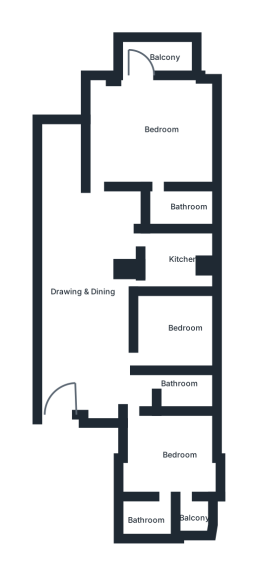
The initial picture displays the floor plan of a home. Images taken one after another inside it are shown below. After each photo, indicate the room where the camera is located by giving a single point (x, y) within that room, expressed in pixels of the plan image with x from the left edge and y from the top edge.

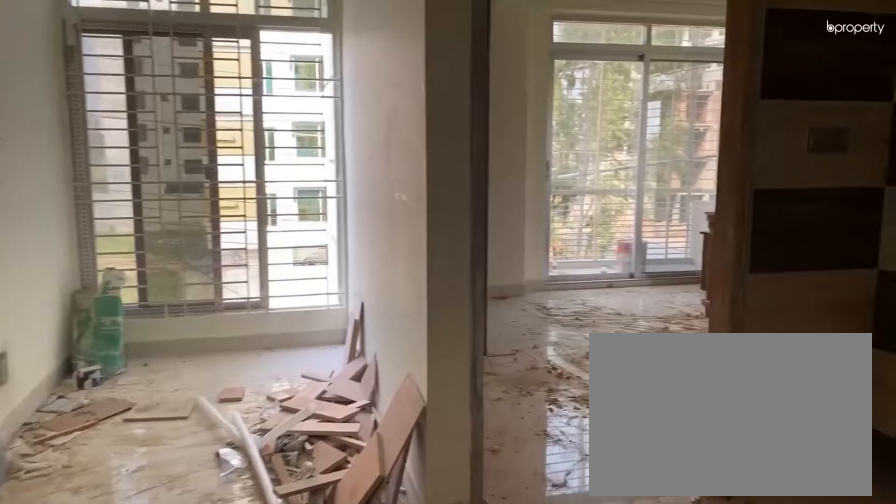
(86, 318)
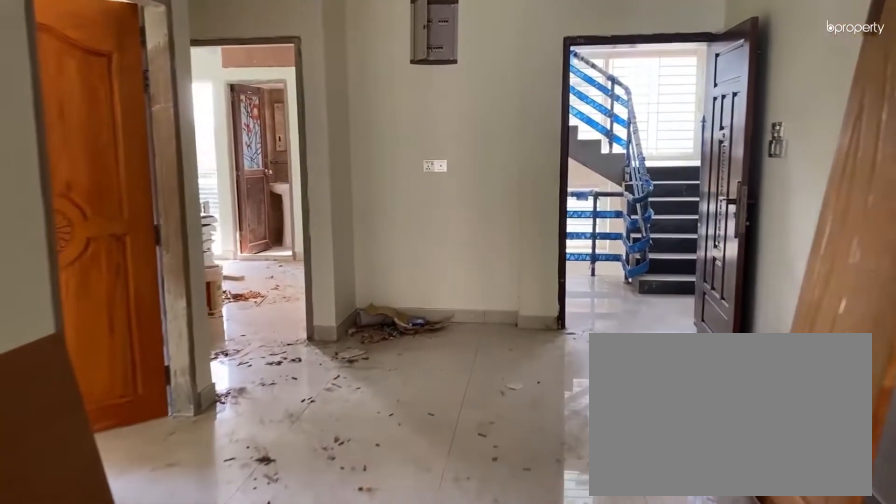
(86, 318)
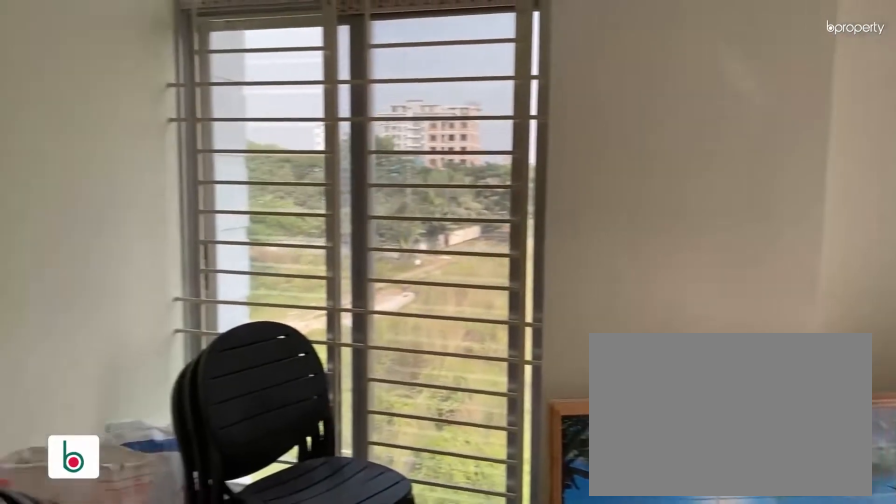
(175, 472)
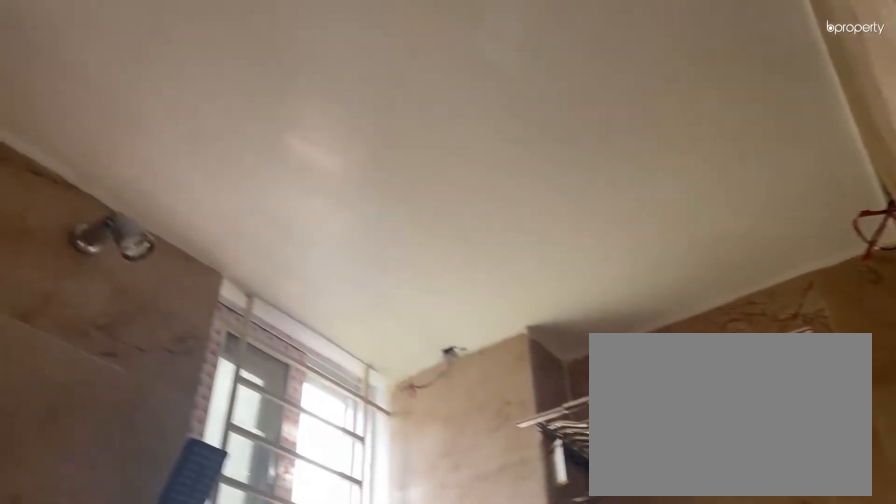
(153, 523)
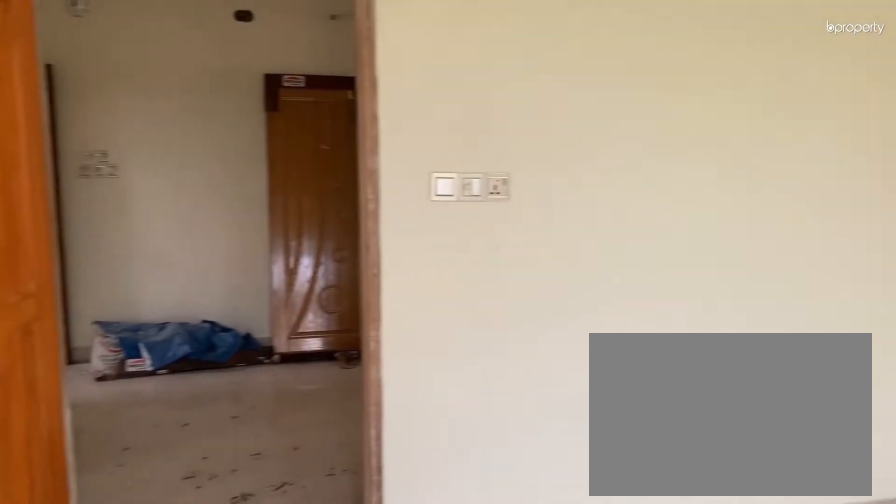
(167, 326)
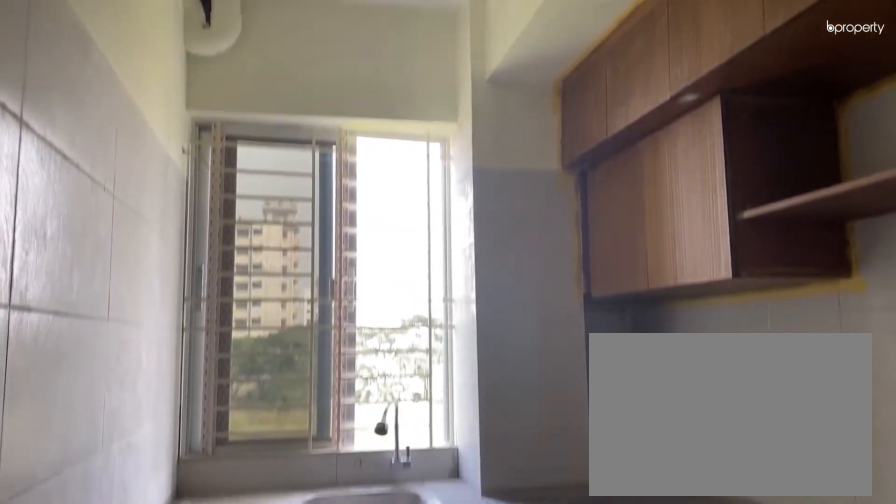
(173, 254)
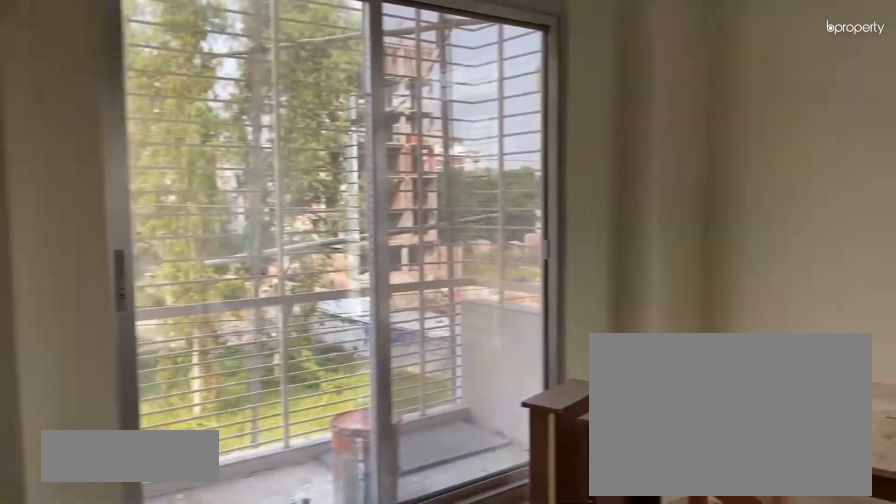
(158, 125)
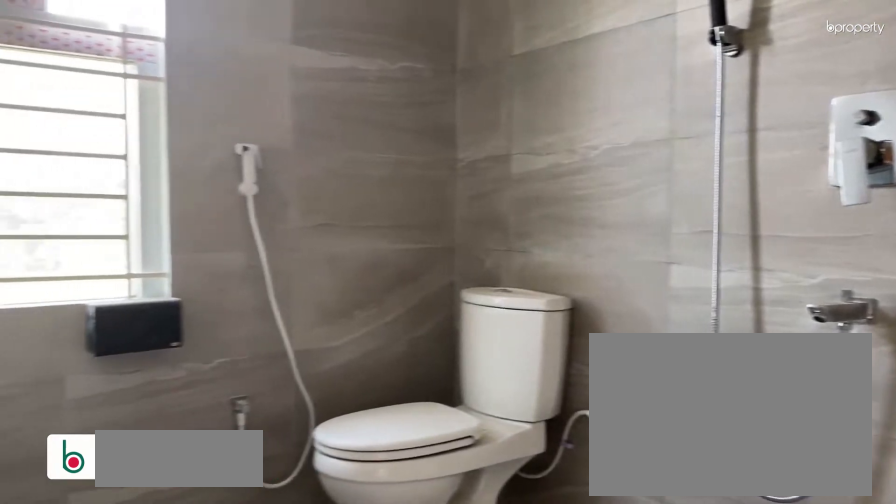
(169, 205)
